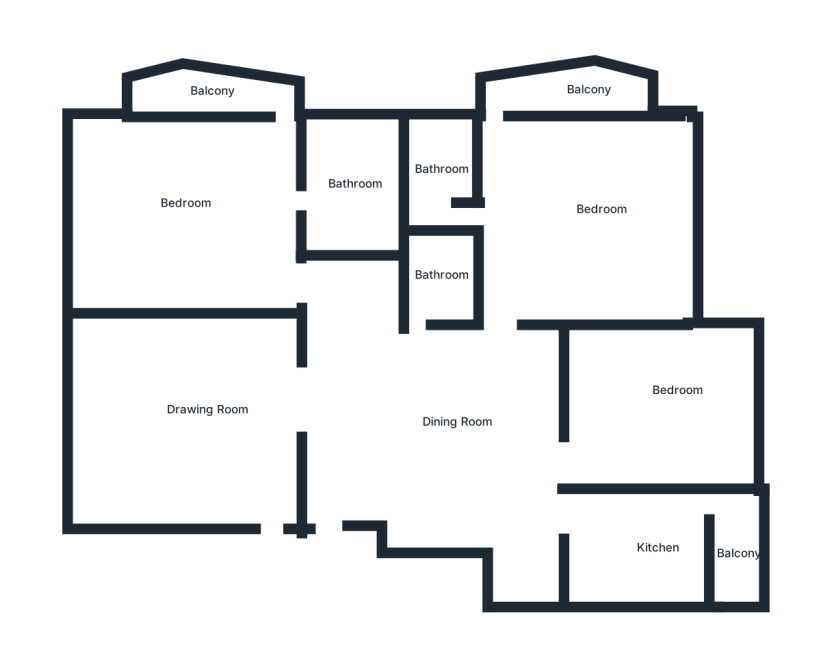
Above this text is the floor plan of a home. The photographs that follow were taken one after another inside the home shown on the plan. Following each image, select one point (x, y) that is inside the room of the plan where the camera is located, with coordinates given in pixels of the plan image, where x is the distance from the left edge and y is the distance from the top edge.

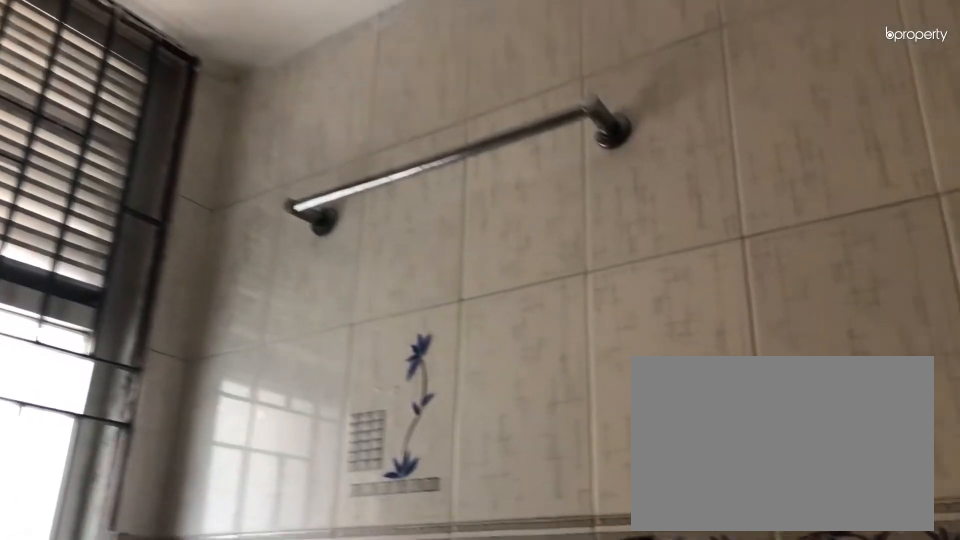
(350, 193)
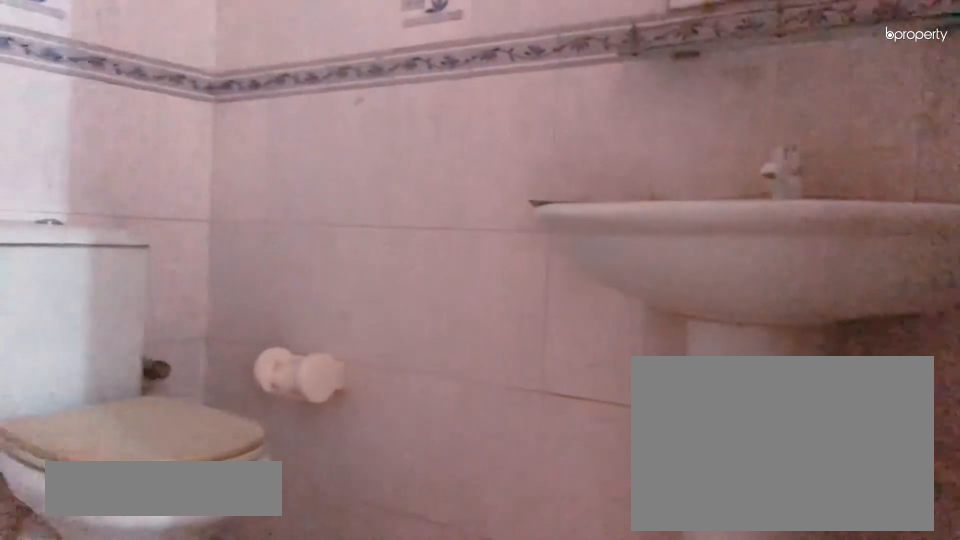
(434, 280)
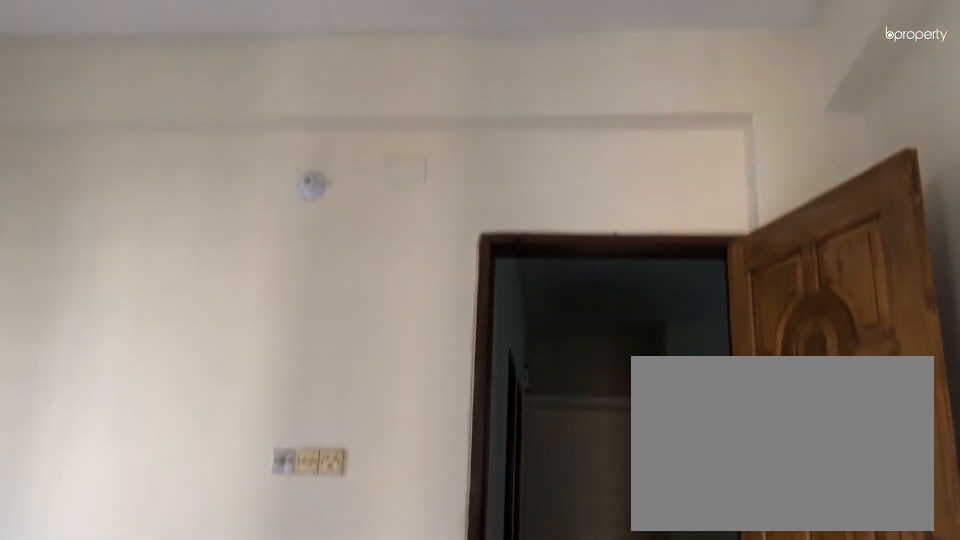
(586, 209)
